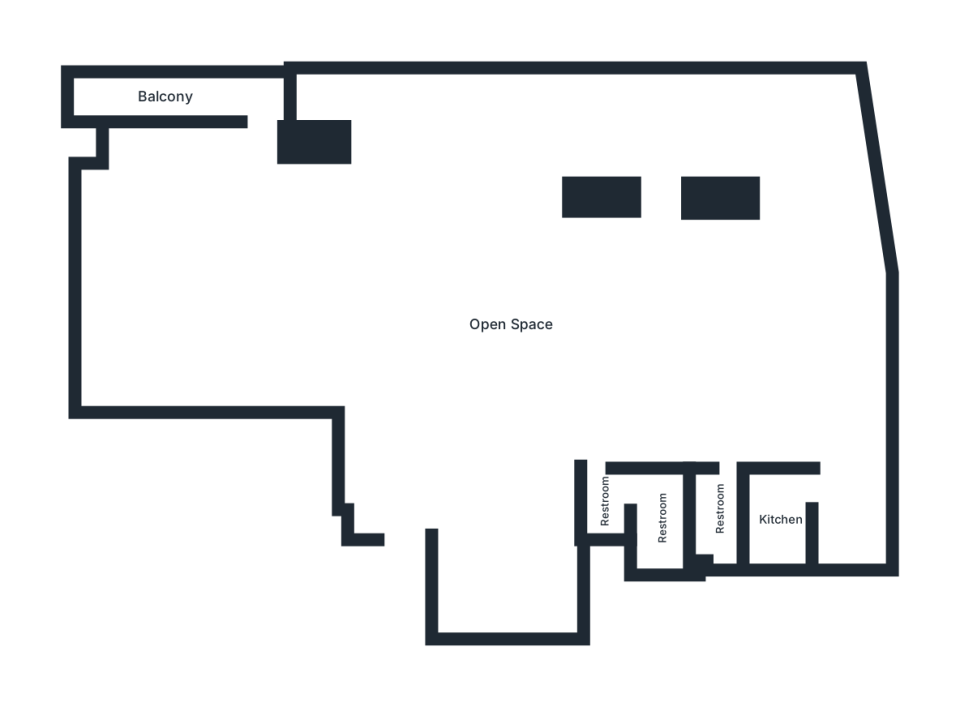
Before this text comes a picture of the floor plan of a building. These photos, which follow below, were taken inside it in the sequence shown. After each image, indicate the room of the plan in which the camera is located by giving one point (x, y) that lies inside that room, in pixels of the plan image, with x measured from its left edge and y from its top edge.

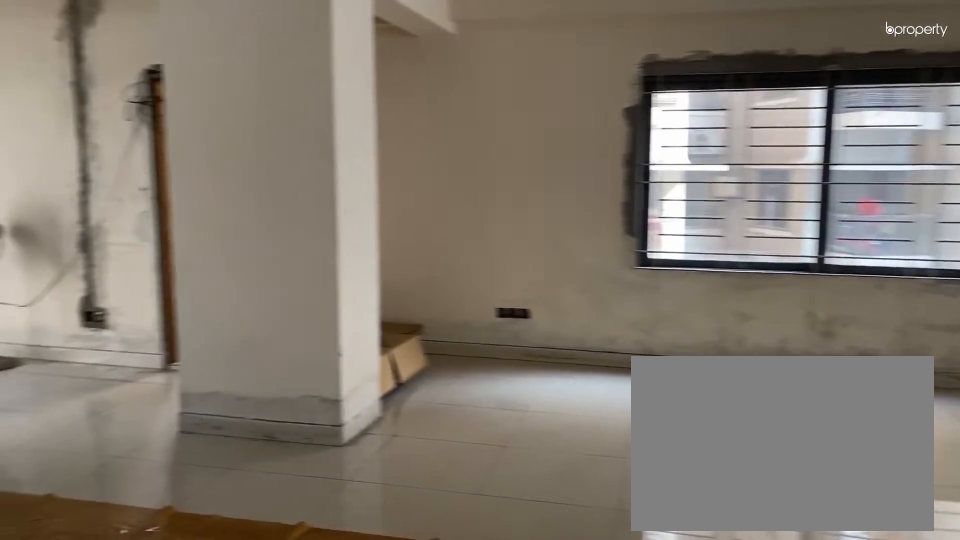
(519, 298)
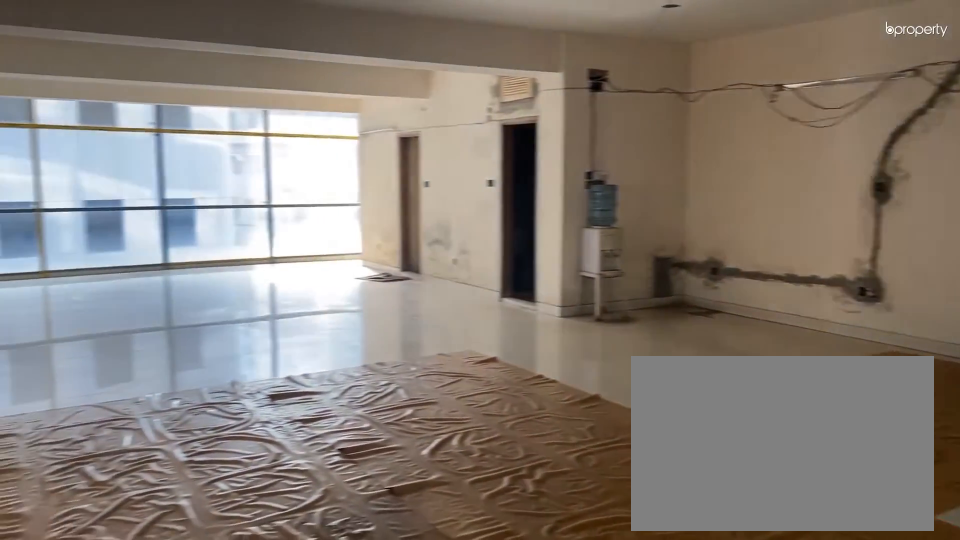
(519, 298)
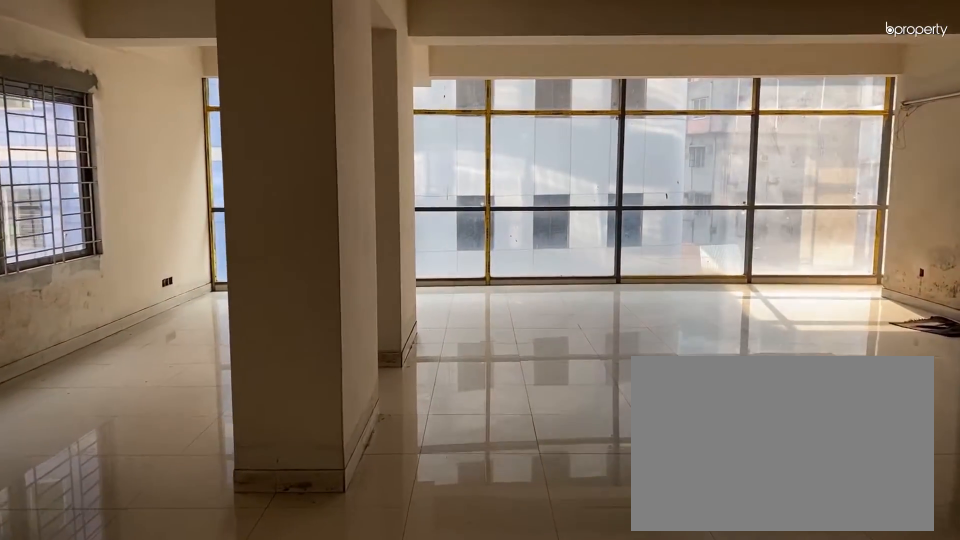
(732, 308)
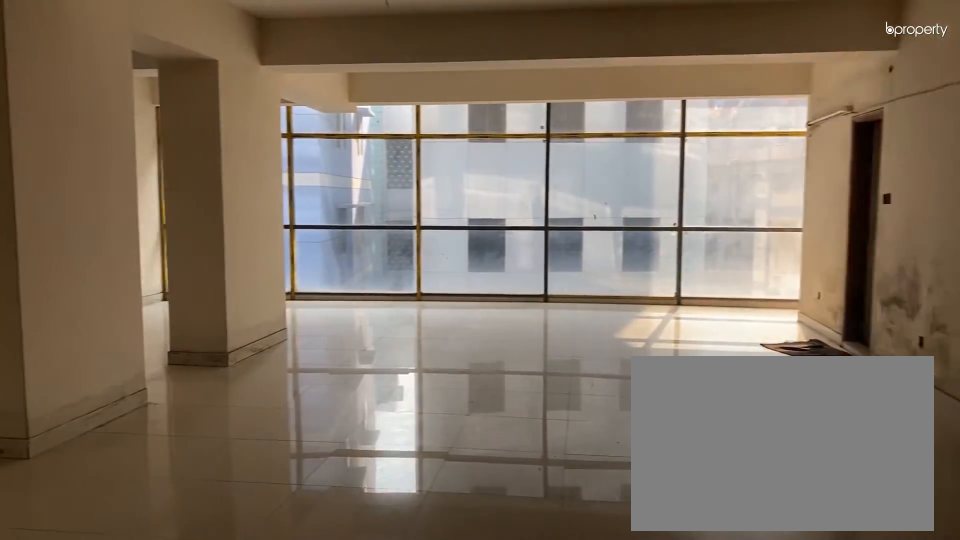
(731, 308)
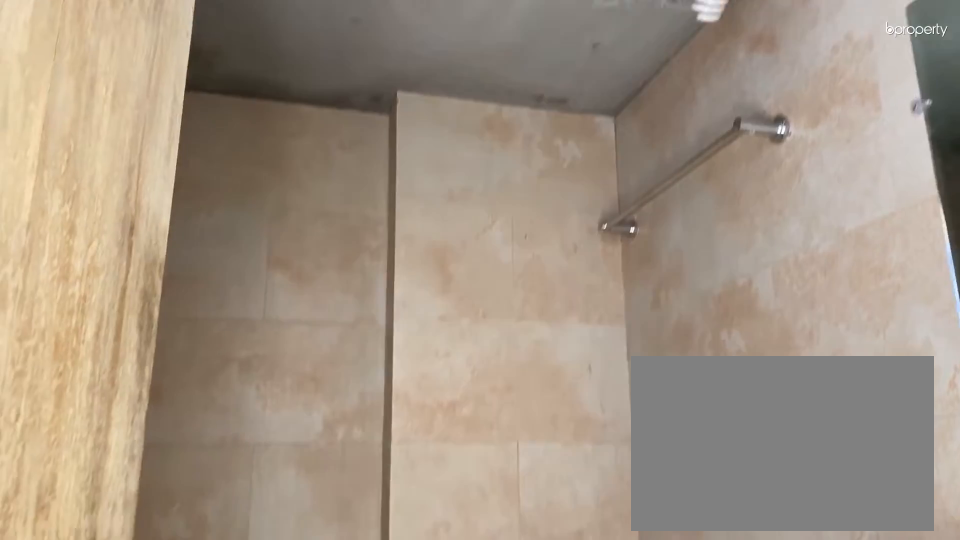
(718, 513)
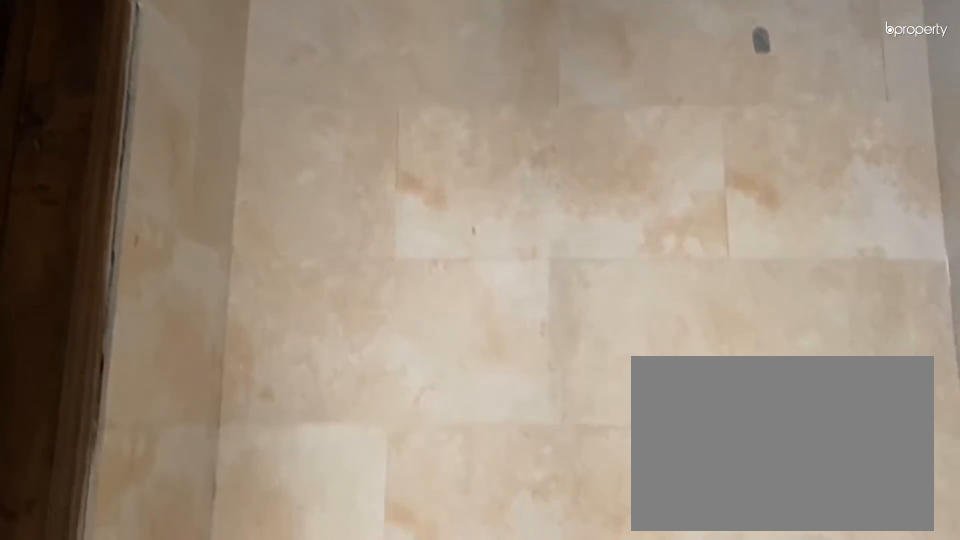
(610, 502)
